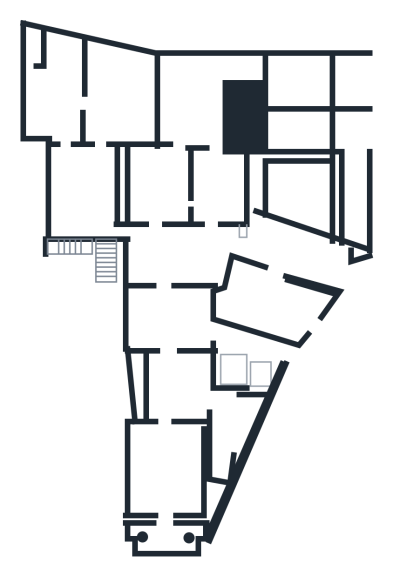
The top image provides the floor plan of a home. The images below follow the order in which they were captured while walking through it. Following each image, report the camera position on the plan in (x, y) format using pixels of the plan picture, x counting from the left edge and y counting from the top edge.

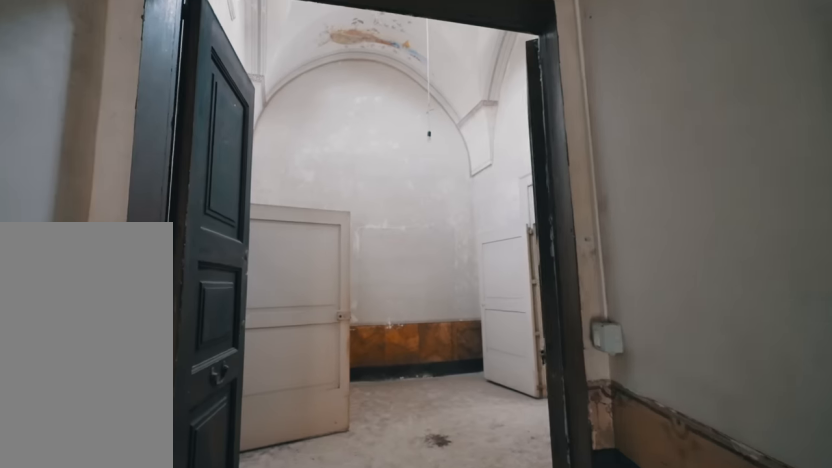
(238, 357)
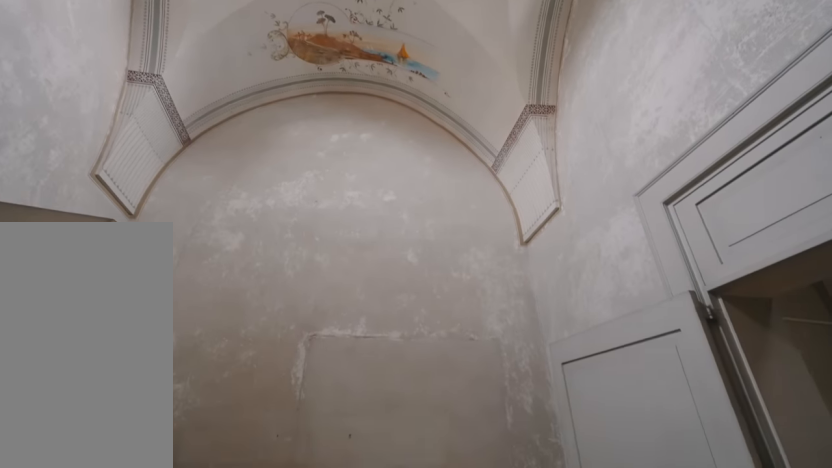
(165, 320)
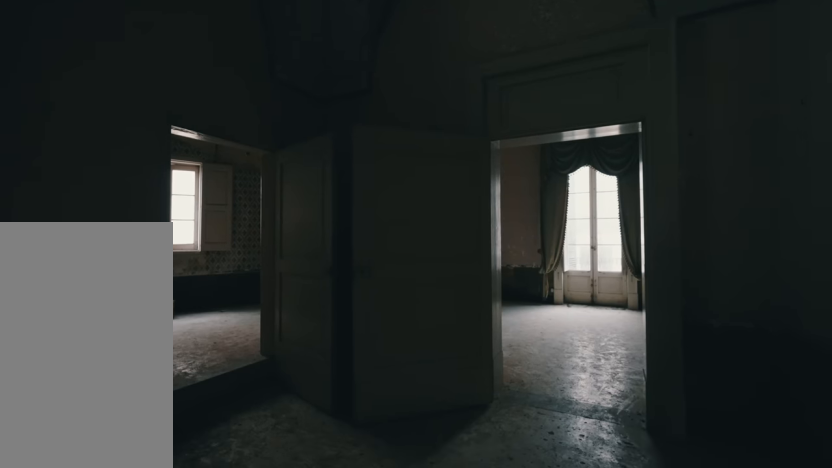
(171, 393)
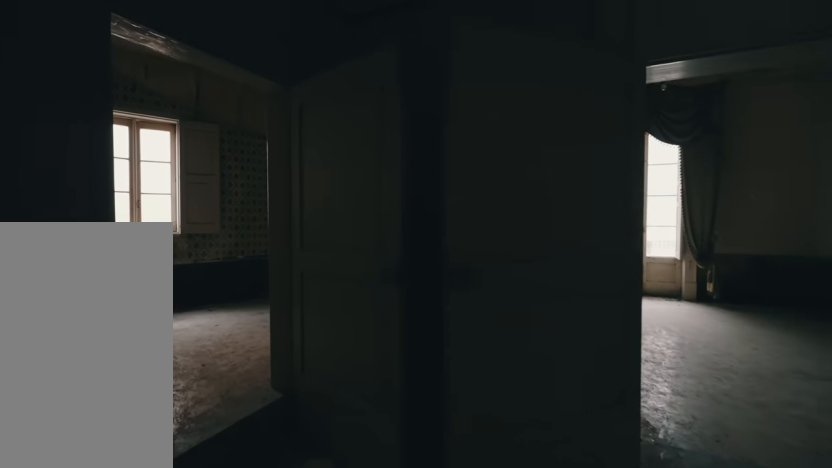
(171, 393)
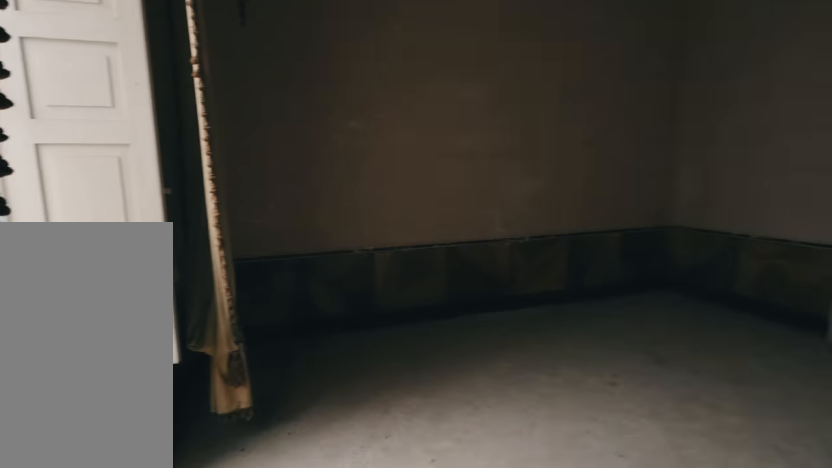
(170, 469)
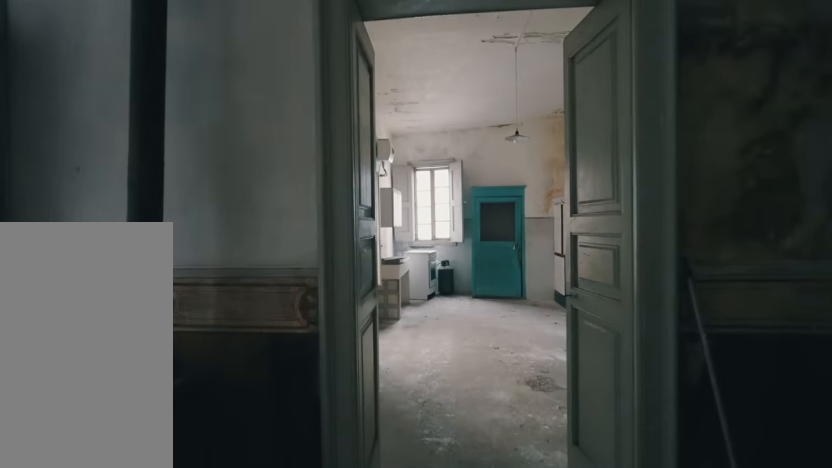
(84, 195)
